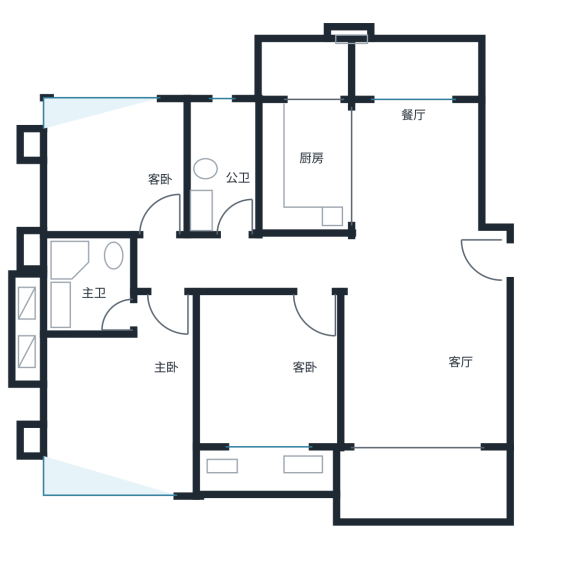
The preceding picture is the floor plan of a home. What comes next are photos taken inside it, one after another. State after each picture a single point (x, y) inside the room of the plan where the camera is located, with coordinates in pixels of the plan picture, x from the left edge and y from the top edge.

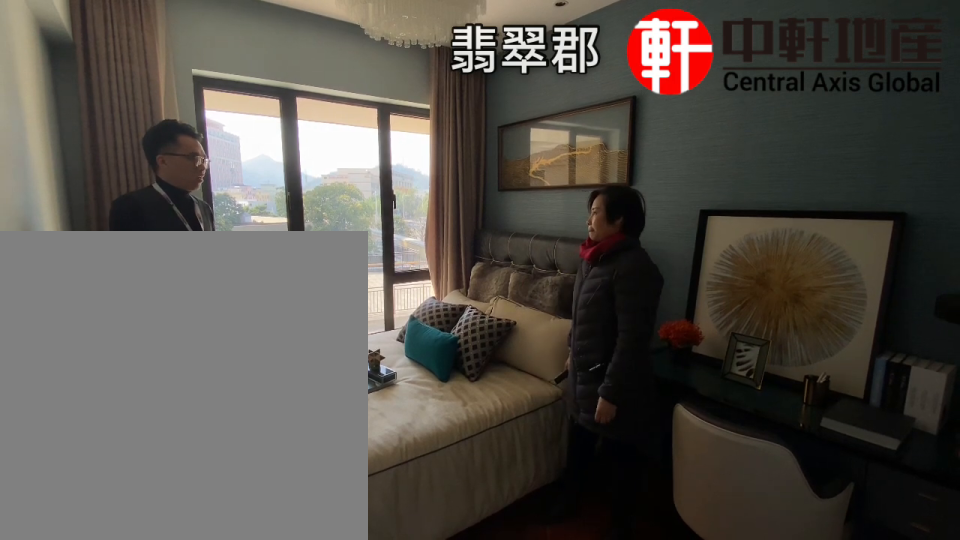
(269, 370)
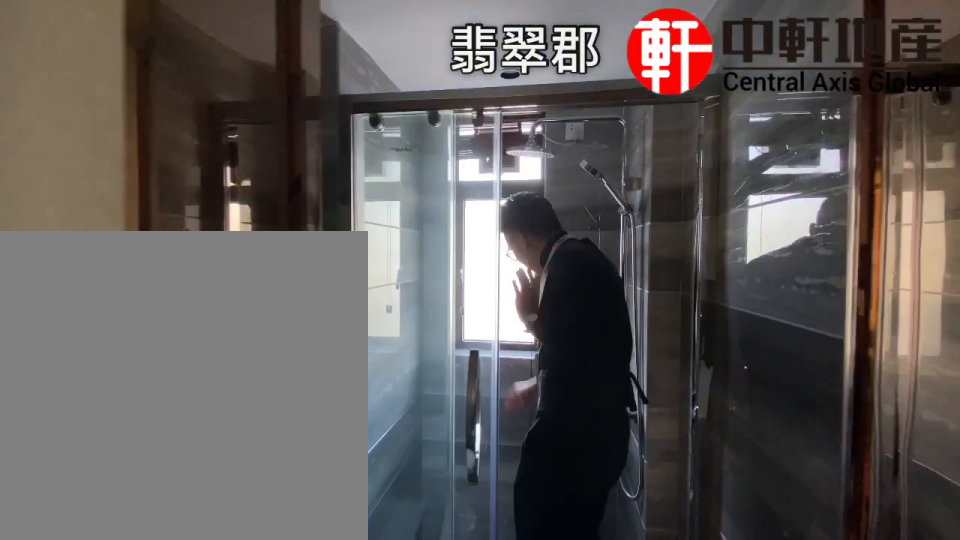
(217, 173)
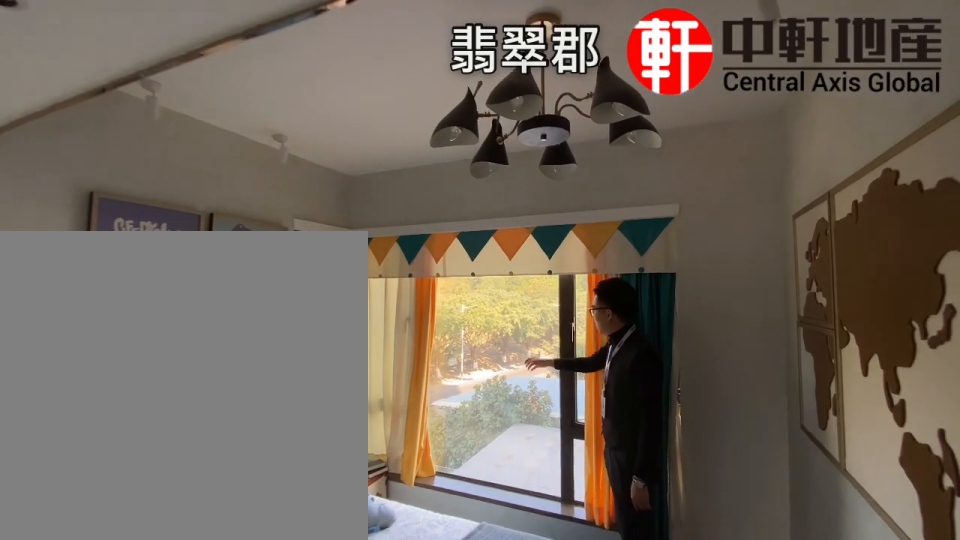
(121, 175)
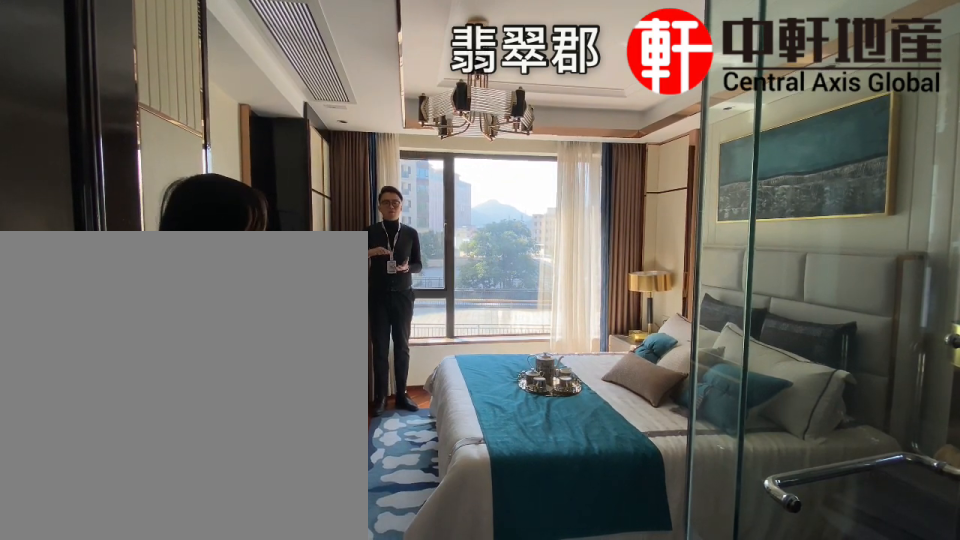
(114, 402)
